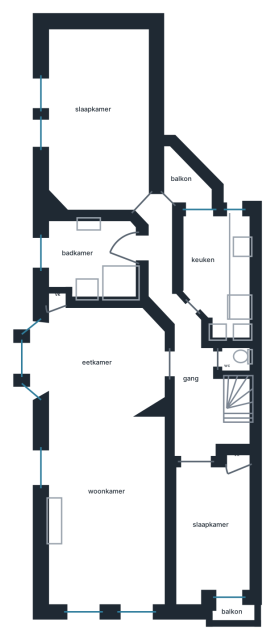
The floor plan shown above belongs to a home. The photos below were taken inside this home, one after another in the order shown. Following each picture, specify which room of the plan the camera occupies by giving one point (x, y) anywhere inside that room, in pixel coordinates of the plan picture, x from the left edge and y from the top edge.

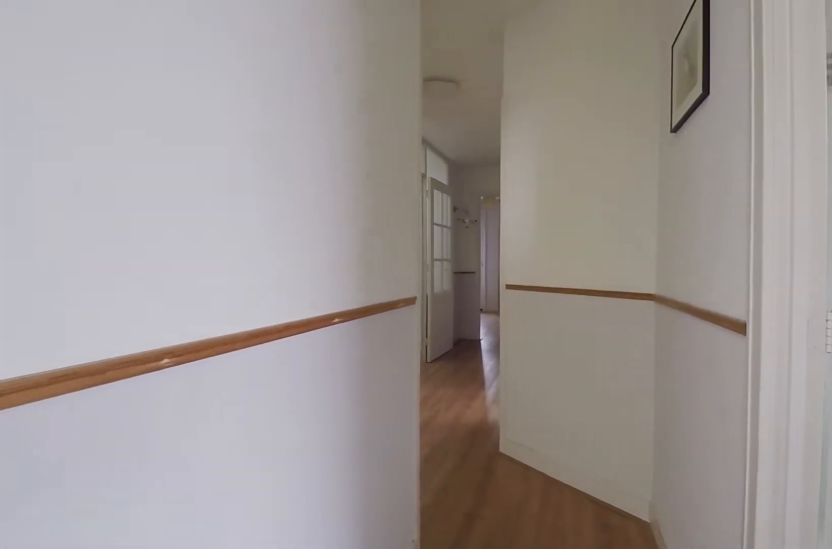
(237, 399)
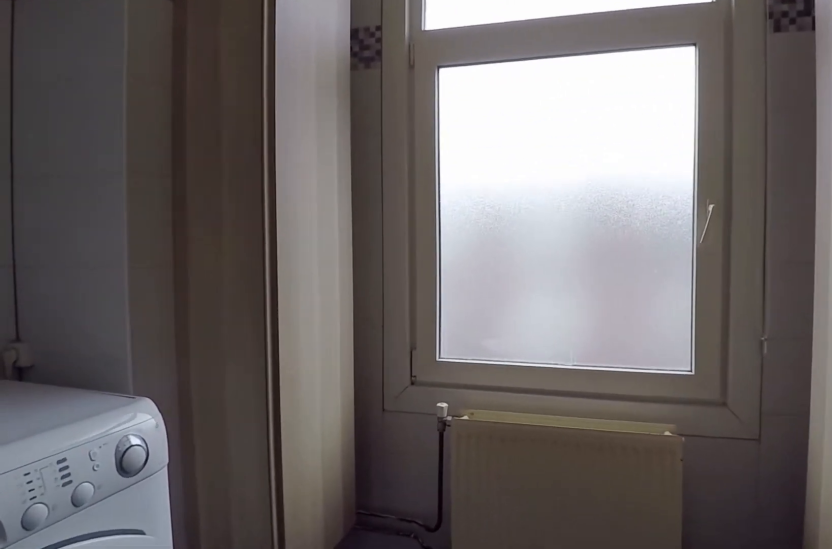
(94, 260)
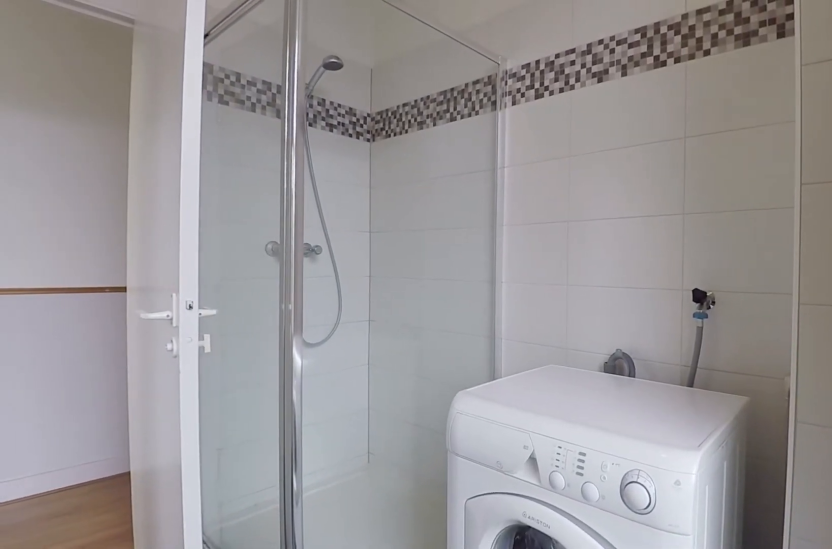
(94, 260)
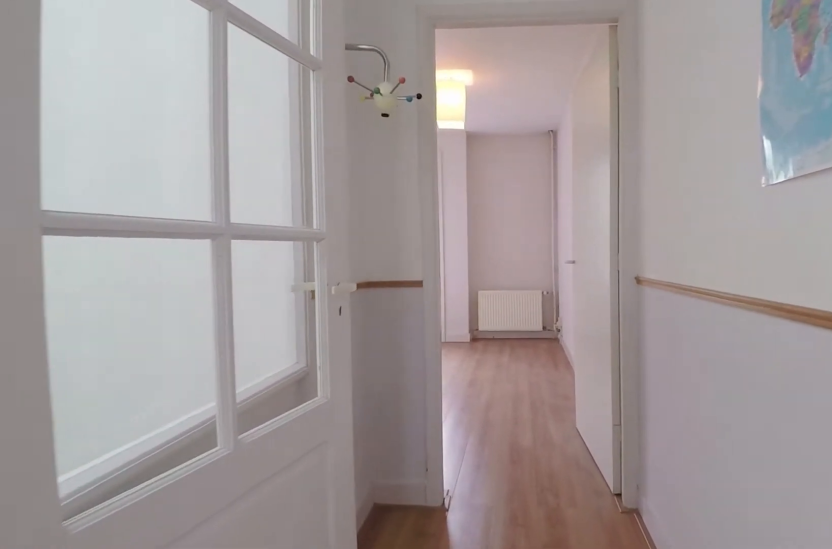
(236, 400)
